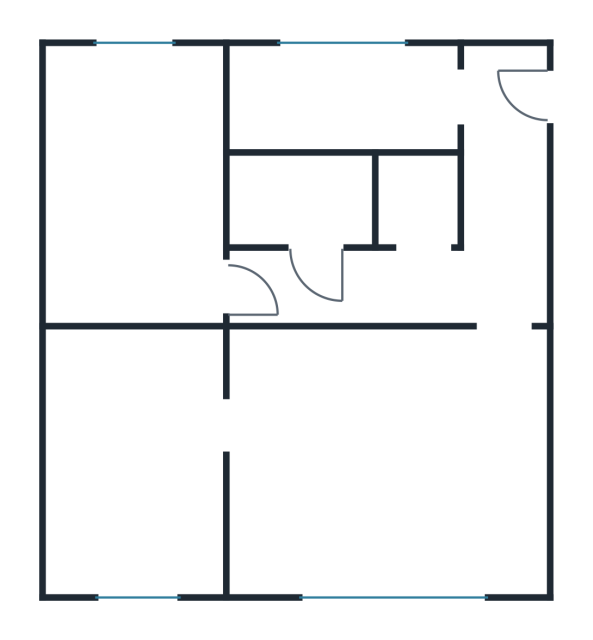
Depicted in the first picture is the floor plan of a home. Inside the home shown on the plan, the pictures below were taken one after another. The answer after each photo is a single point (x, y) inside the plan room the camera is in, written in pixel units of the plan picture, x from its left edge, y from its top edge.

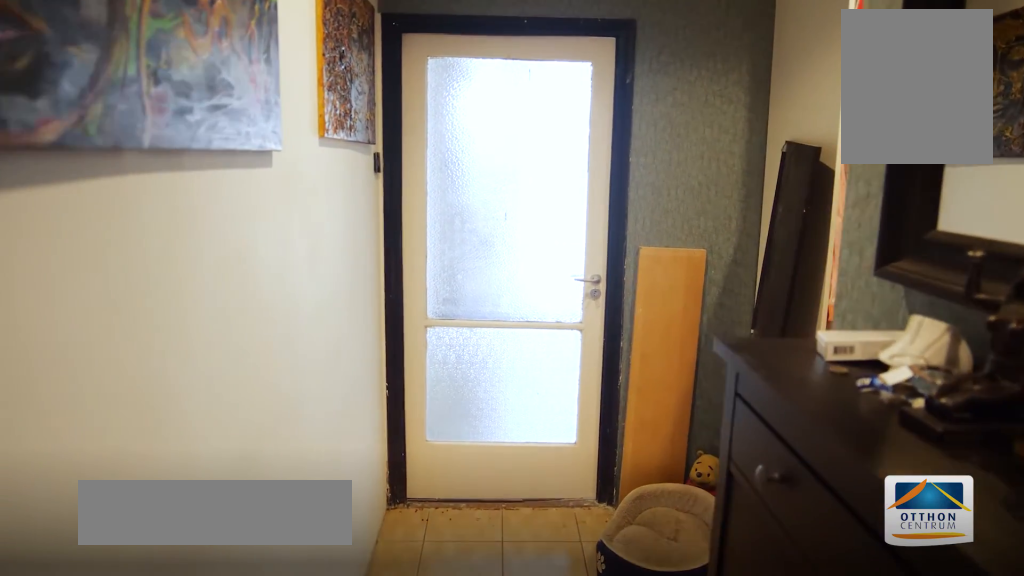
(501, 210)
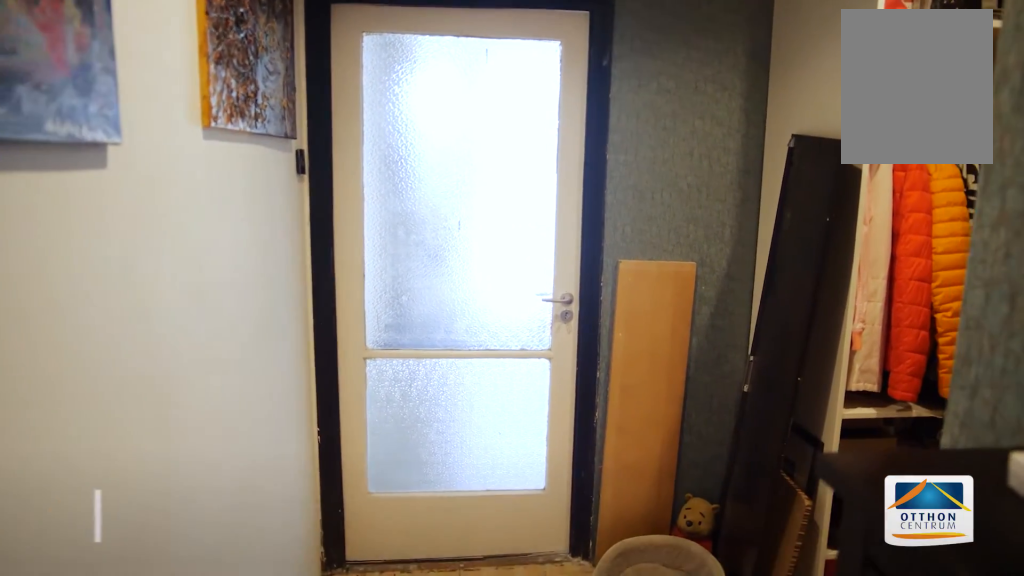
(500, 256)
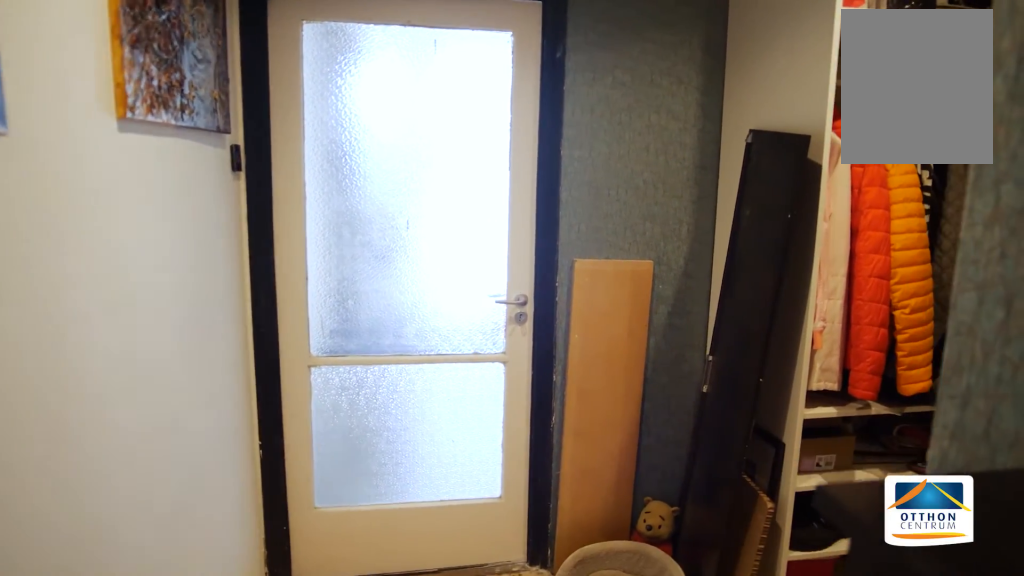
(499, 267)
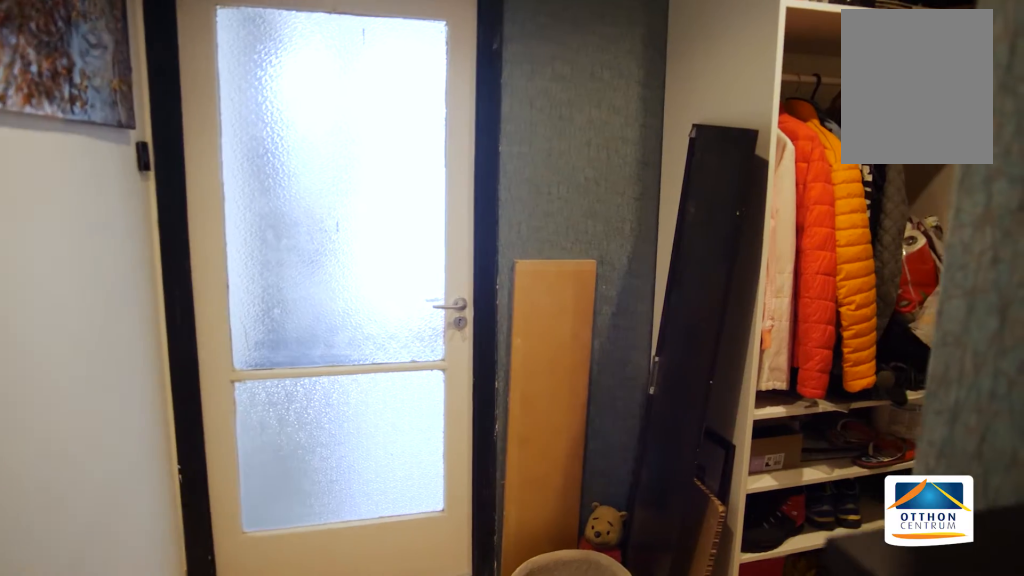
(499, 278)
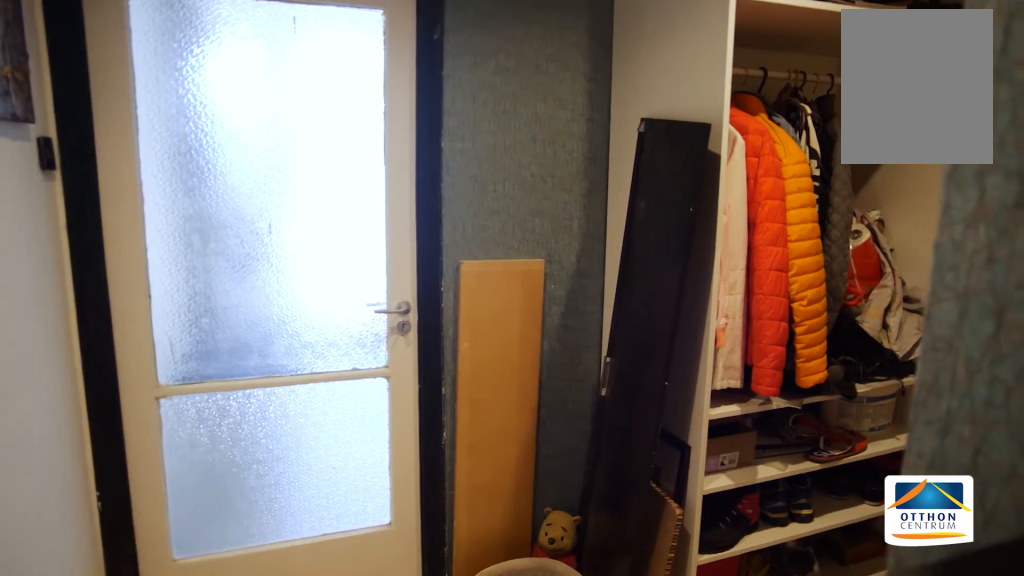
(497, 290)
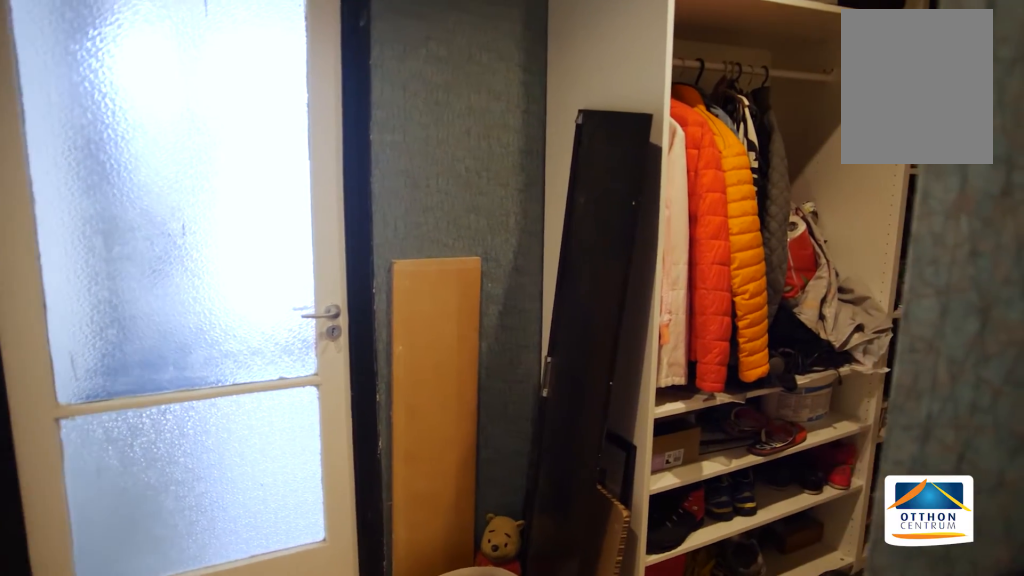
(481, 291)
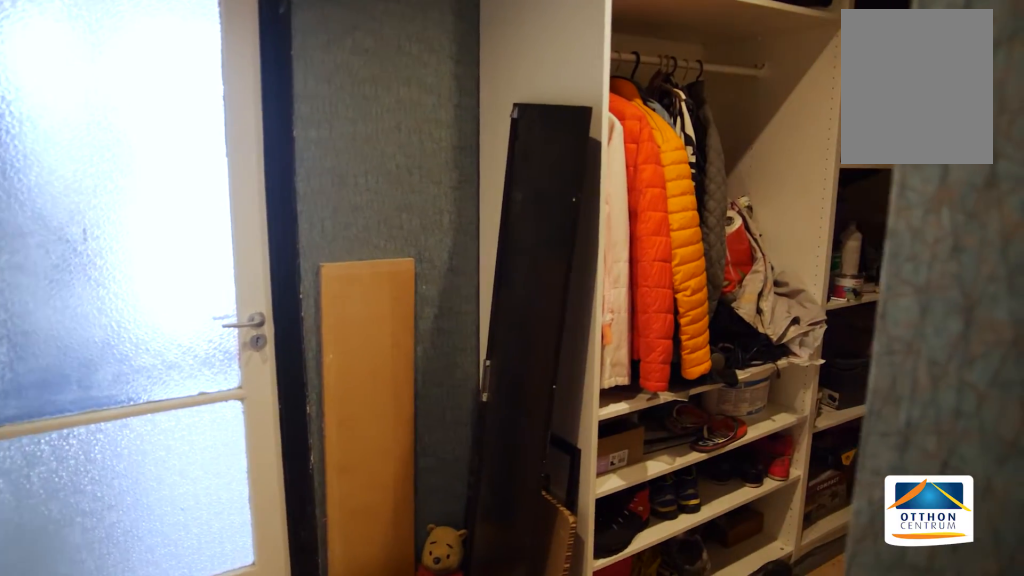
(466, 292)
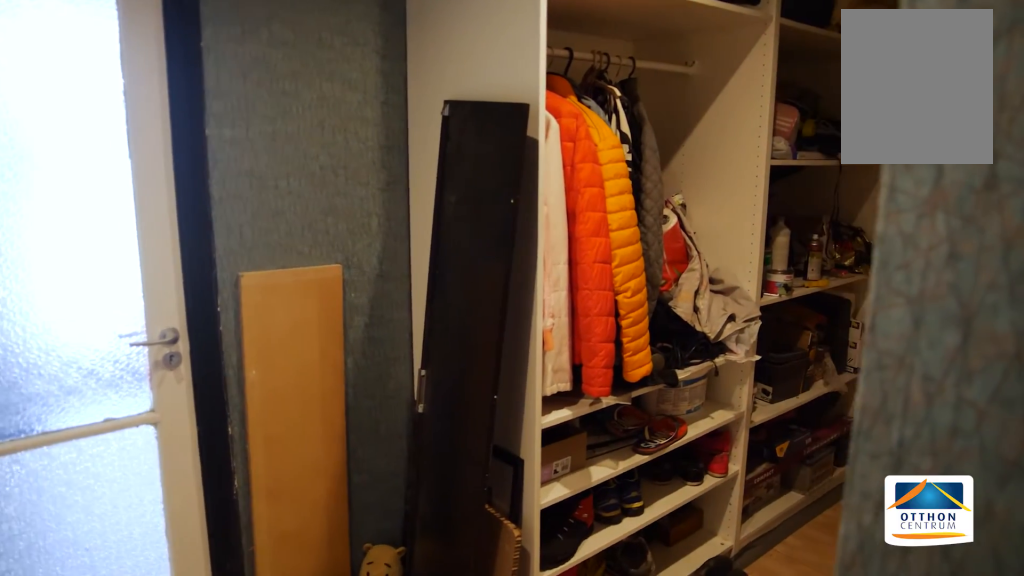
(447, 291)
